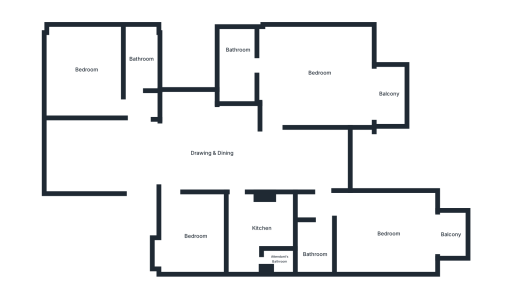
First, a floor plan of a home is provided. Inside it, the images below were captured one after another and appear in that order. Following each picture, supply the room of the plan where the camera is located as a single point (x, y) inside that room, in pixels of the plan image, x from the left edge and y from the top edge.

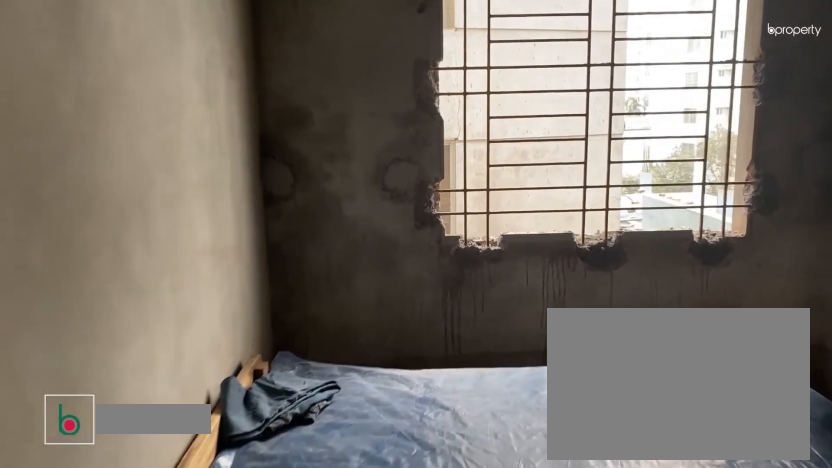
(85, 71)
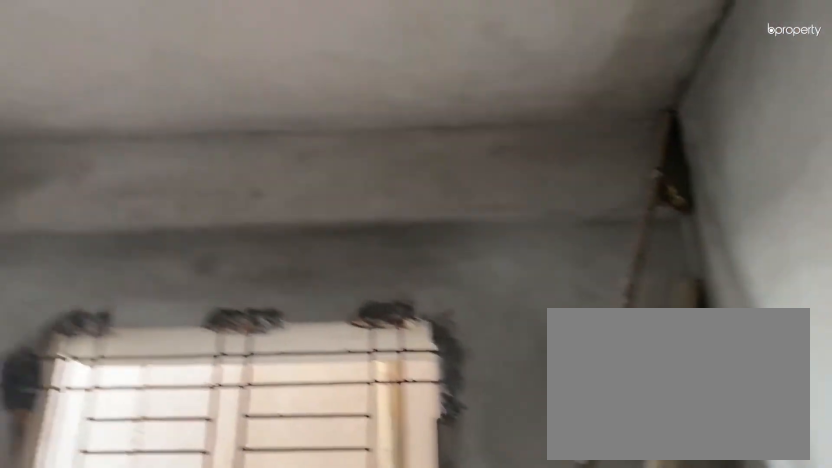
(85, 71)
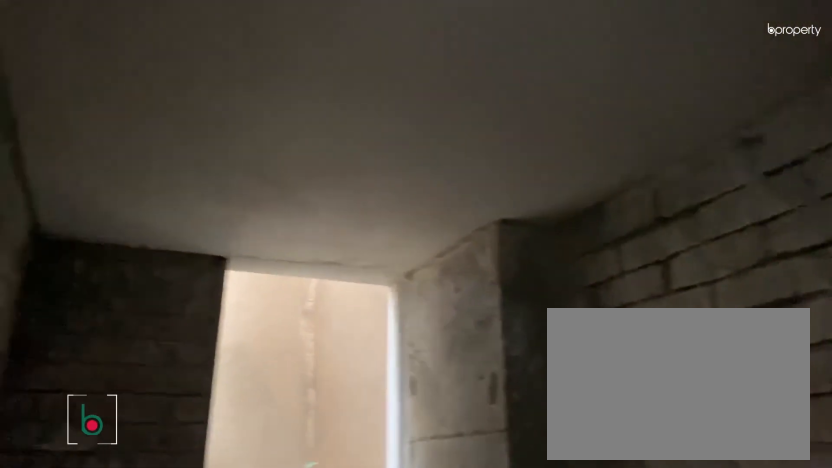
(139, 60)
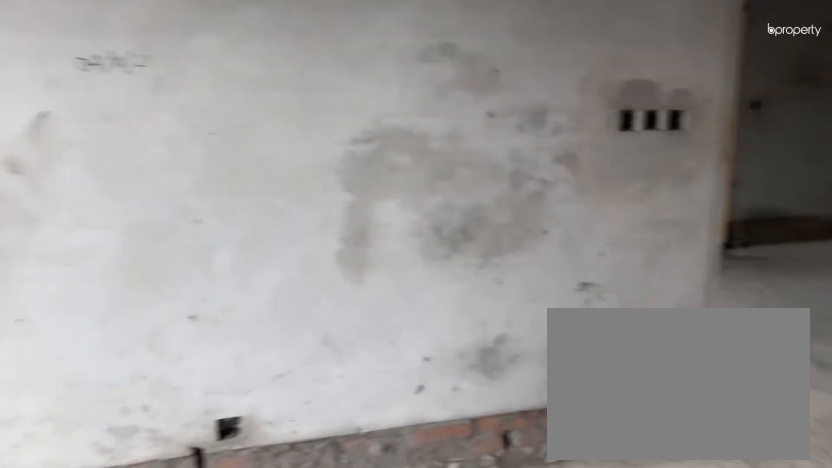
(319, 77)
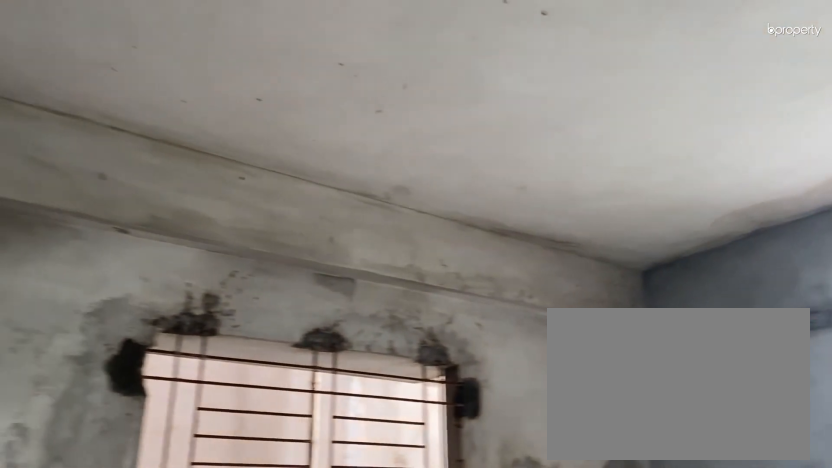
(319, 77)
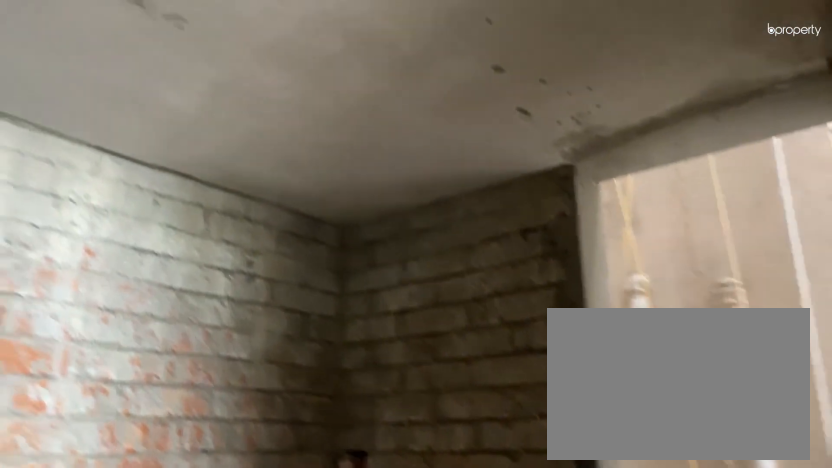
(236, 67)
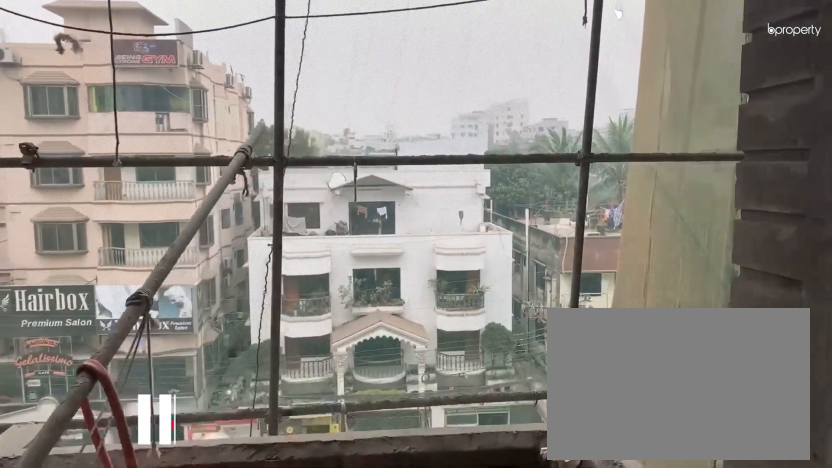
(386, 93)
